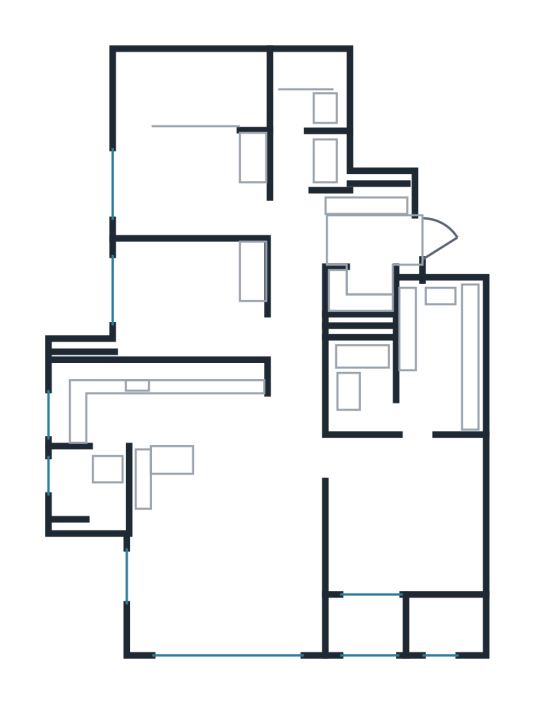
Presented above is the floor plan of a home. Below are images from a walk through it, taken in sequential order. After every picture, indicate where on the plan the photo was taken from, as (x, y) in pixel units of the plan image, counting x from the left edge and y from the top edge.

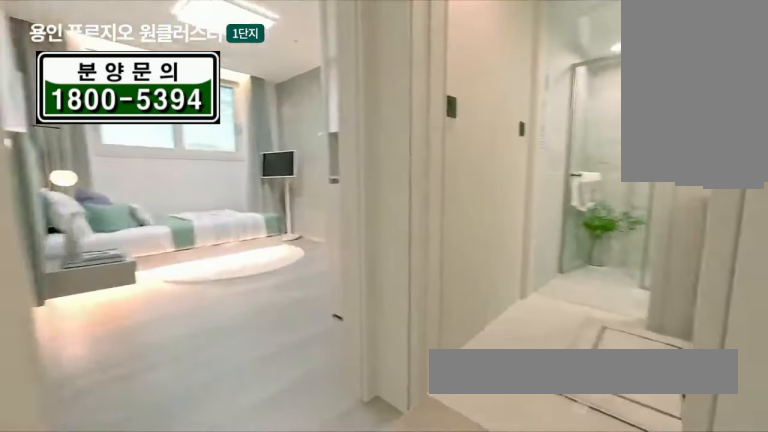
(309, 144)
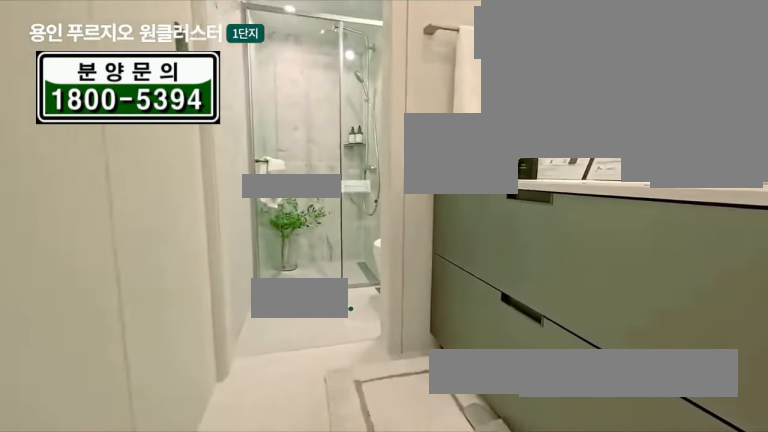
(313, 139)
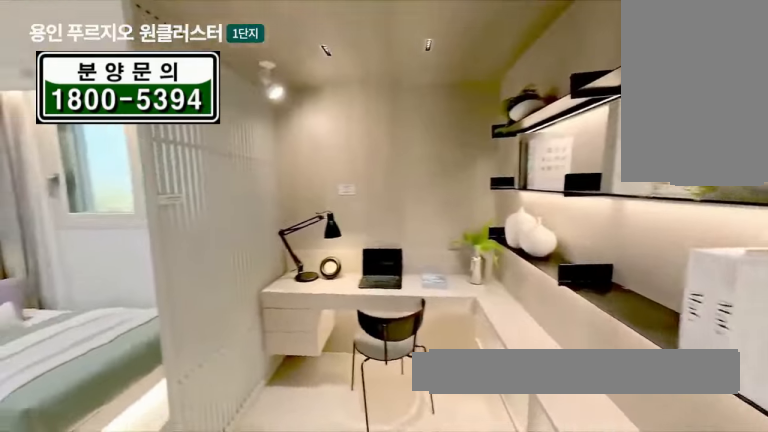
(188, 157)
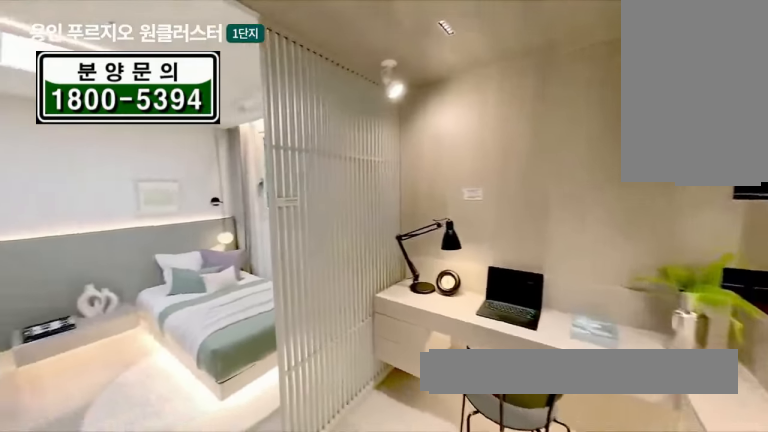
(195, 155)
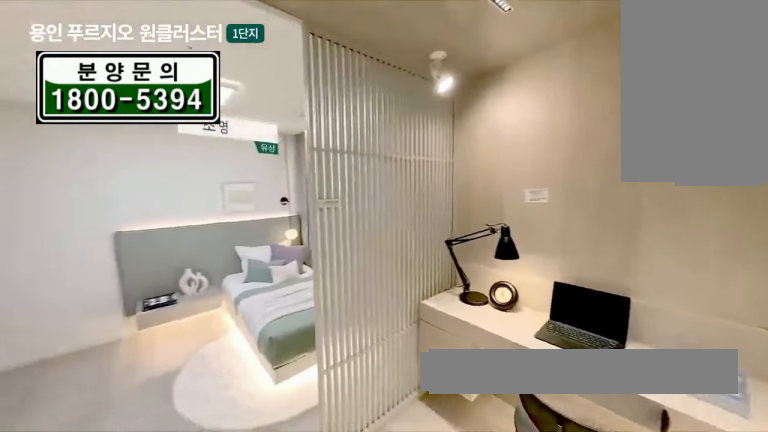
(195, 155)
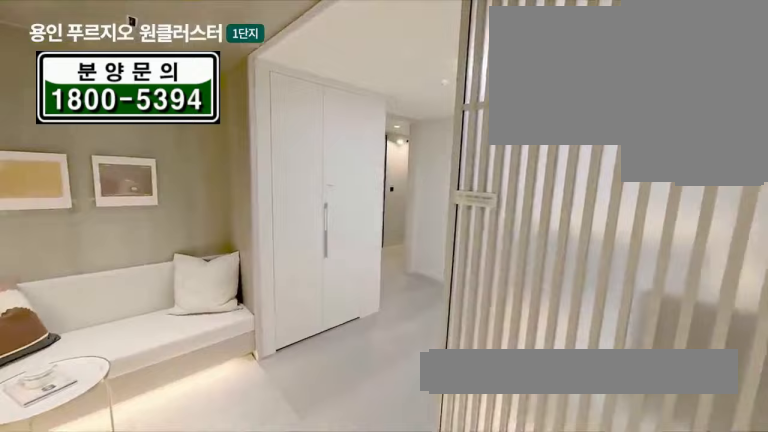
(187, 168)
